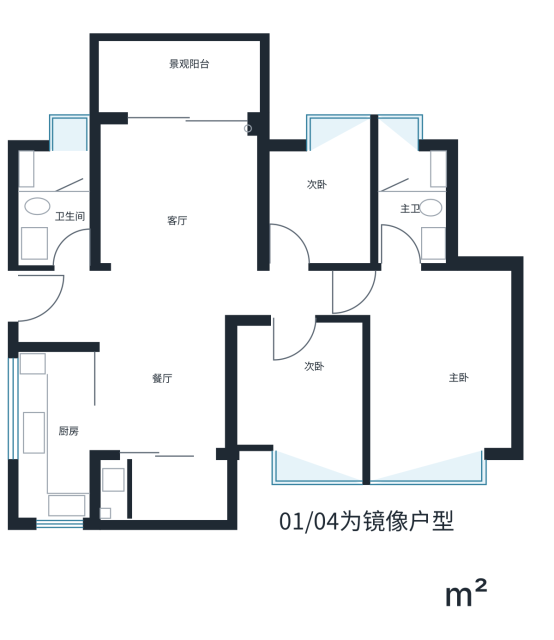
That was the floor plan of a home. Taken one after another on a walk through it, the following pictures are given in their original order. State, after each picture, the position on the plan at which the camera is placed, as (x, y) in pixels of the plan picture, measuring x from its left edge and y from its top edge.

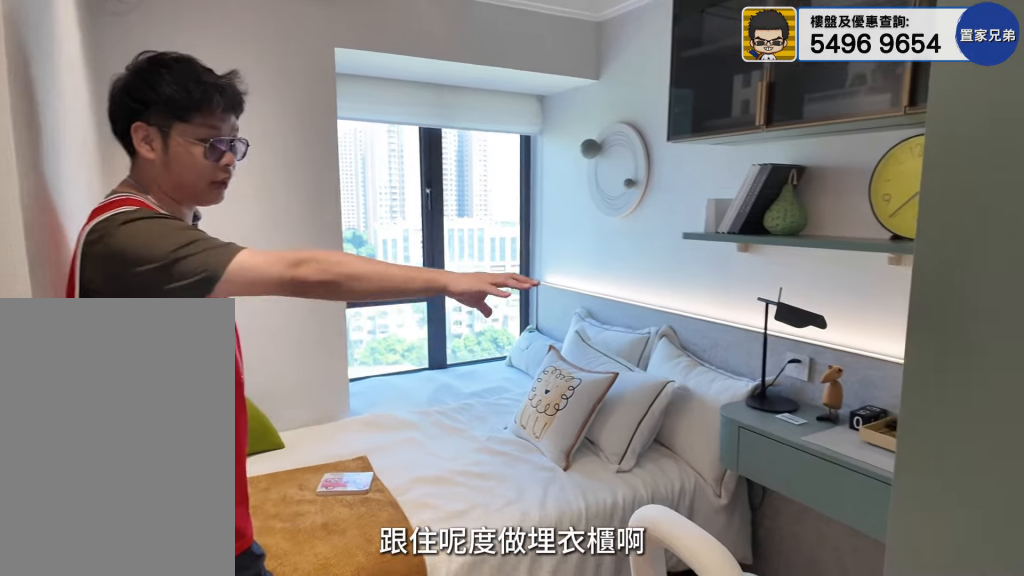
(300, 210)
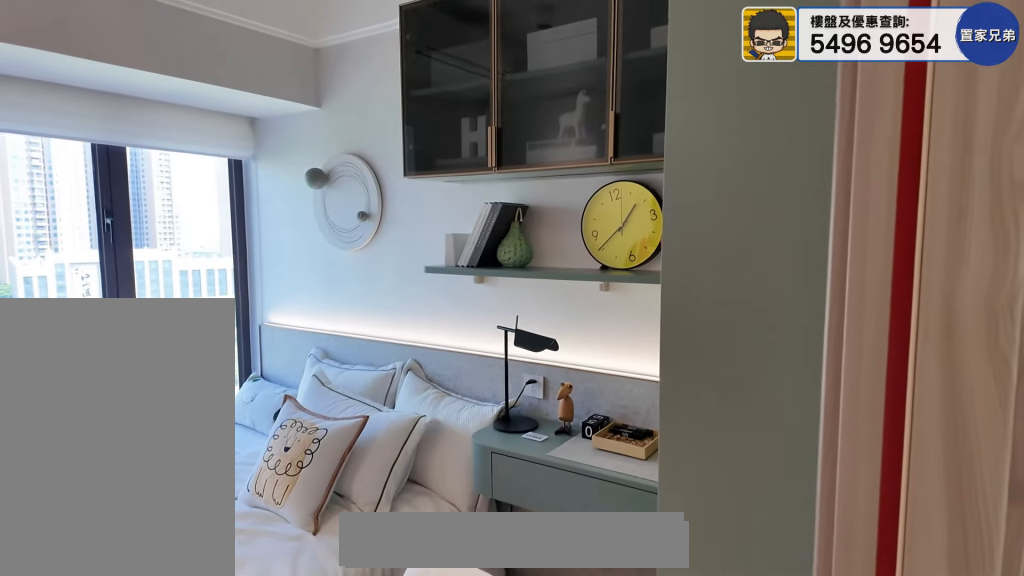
(303, 209)
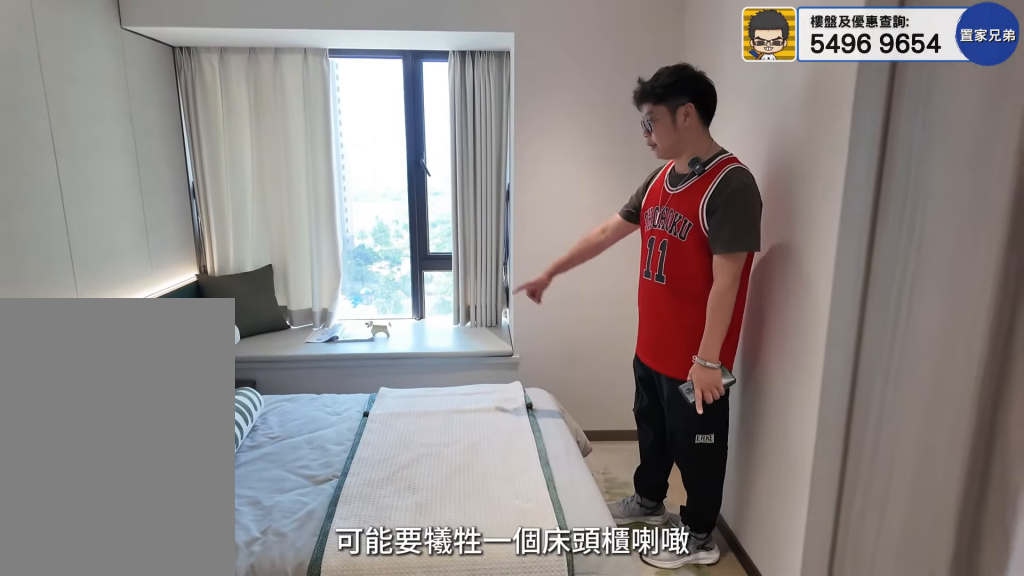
(292, 407)
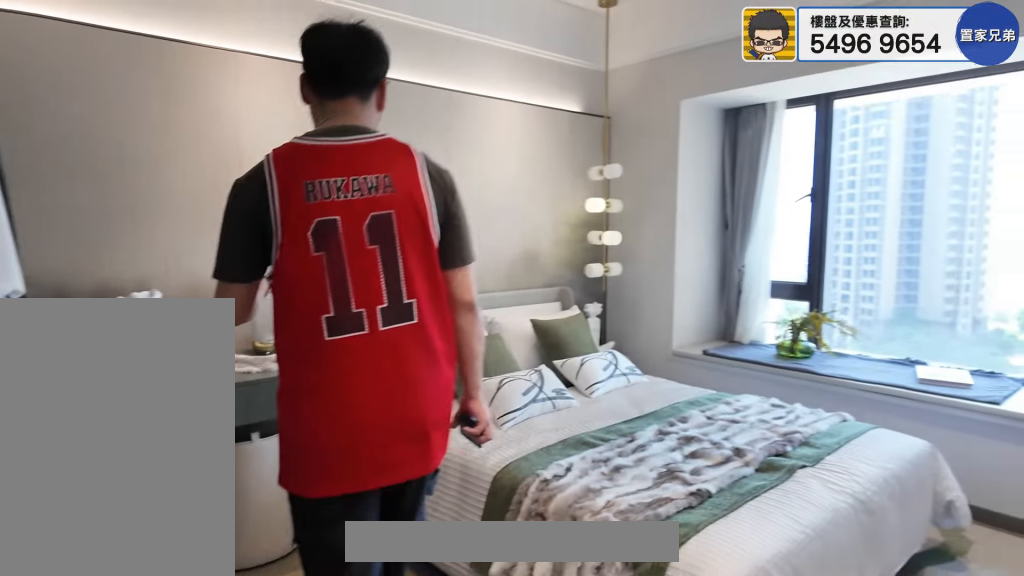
(427, 373)
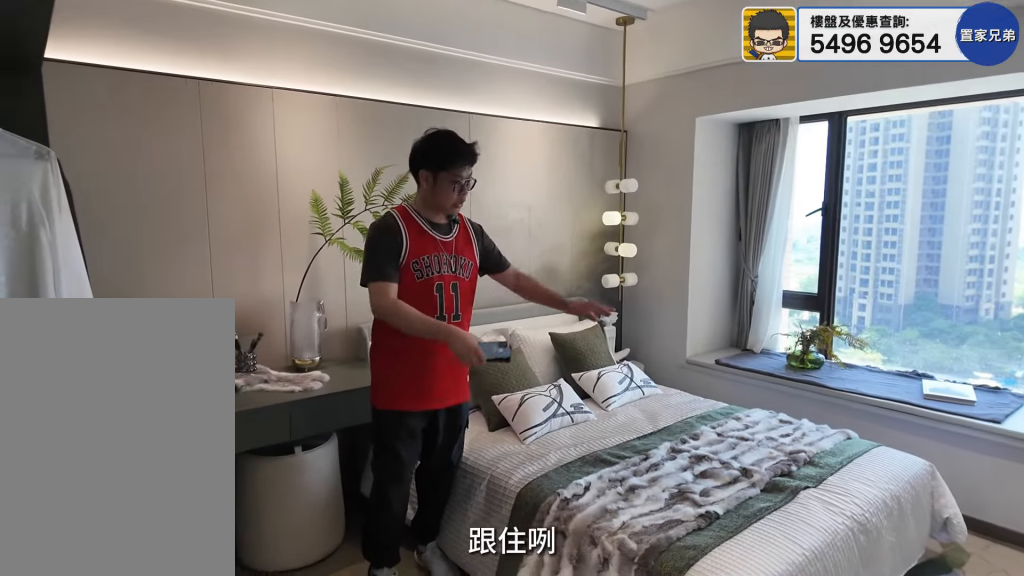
(427, 373)
